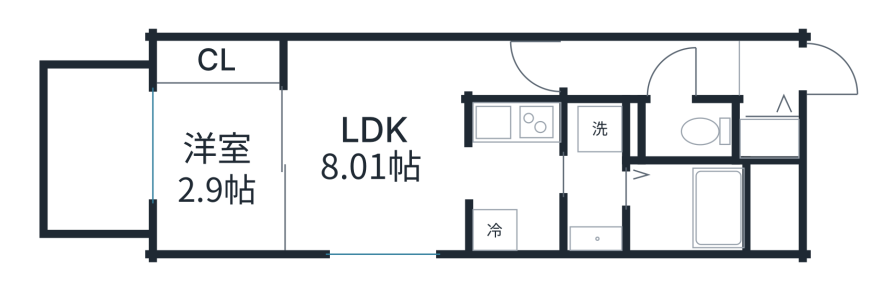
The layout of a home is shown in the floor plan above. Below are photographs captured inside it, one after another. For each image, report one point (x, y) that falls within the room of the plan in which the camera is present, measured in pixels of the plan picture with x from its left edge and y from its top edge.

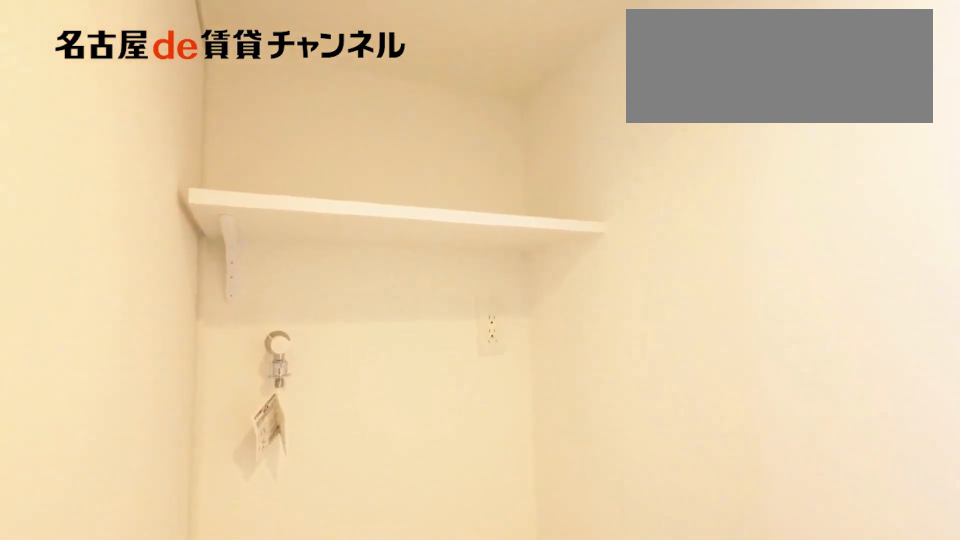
(593, 131)
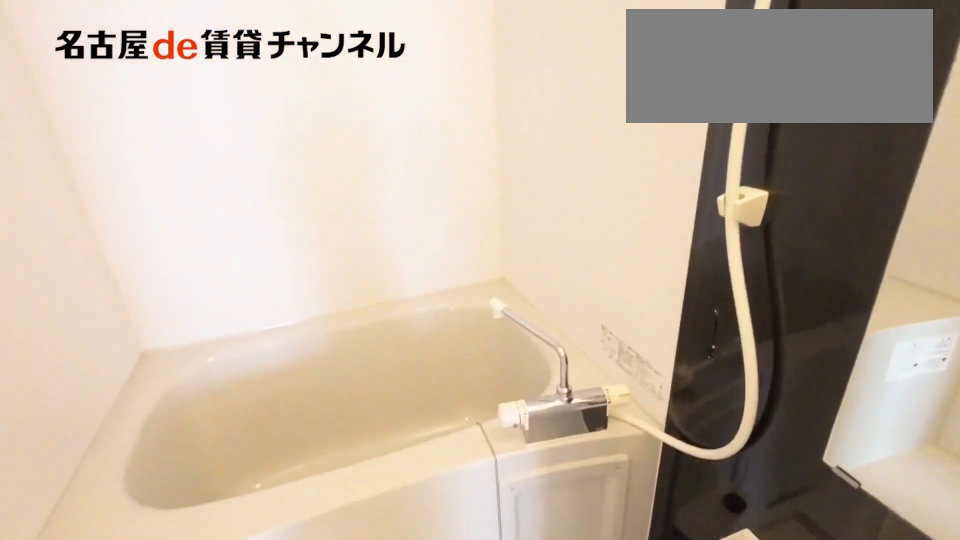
(688, 213)
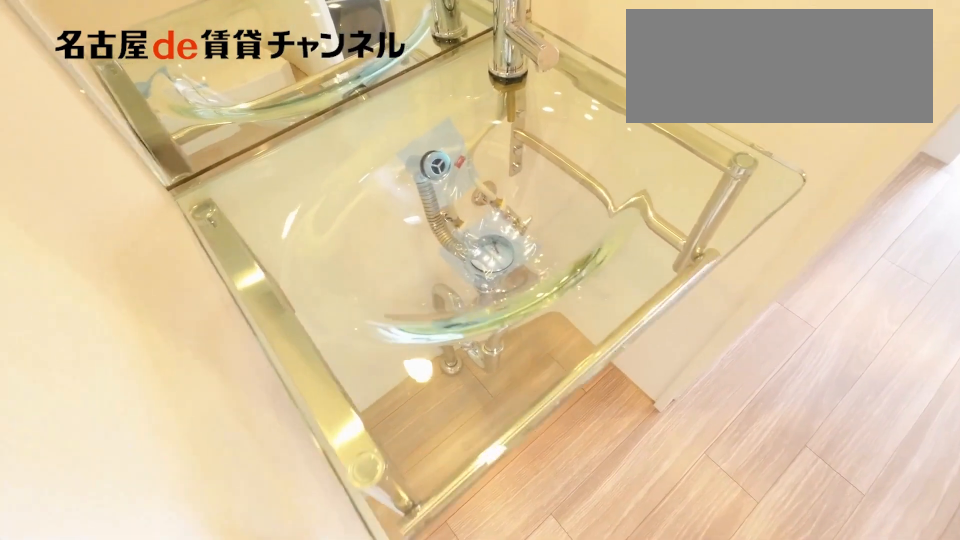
(596, 231)
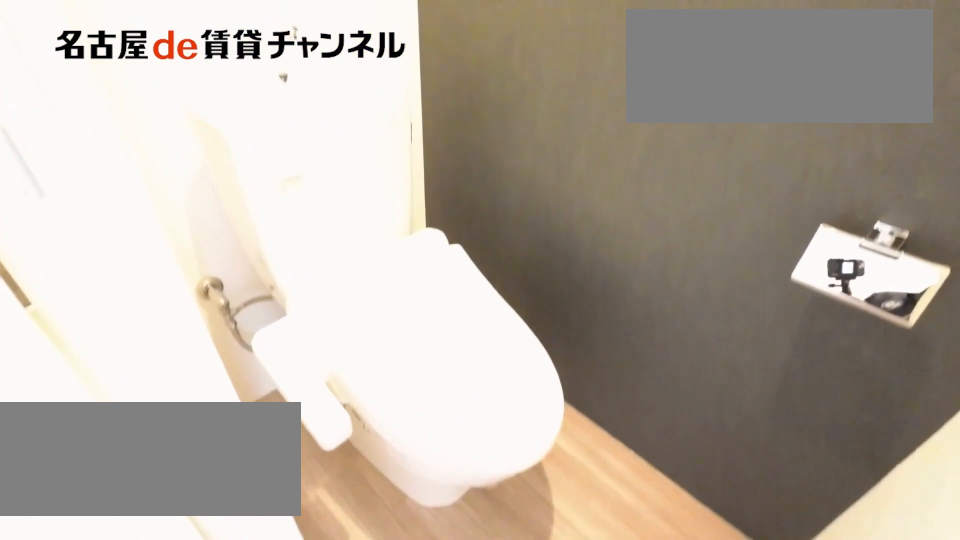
(683, 135)
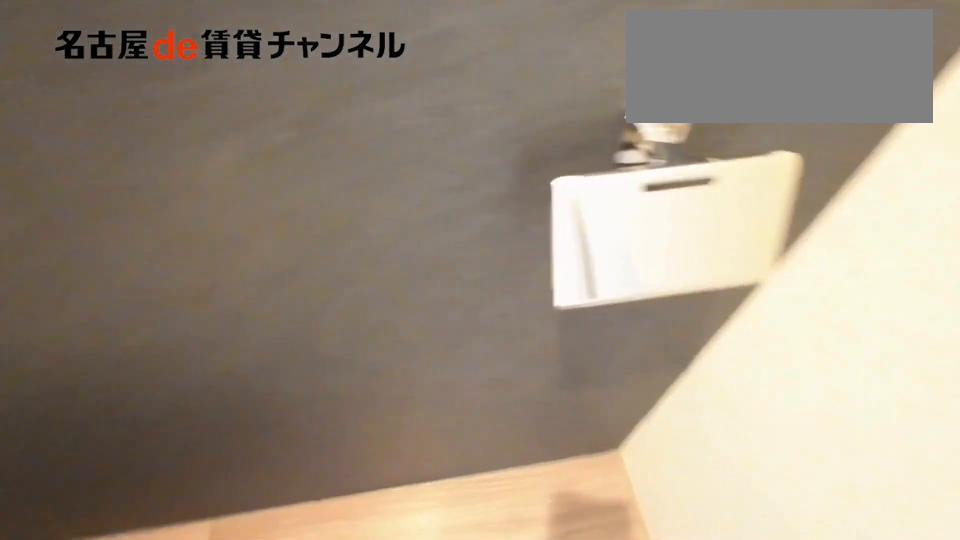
(683, 135)
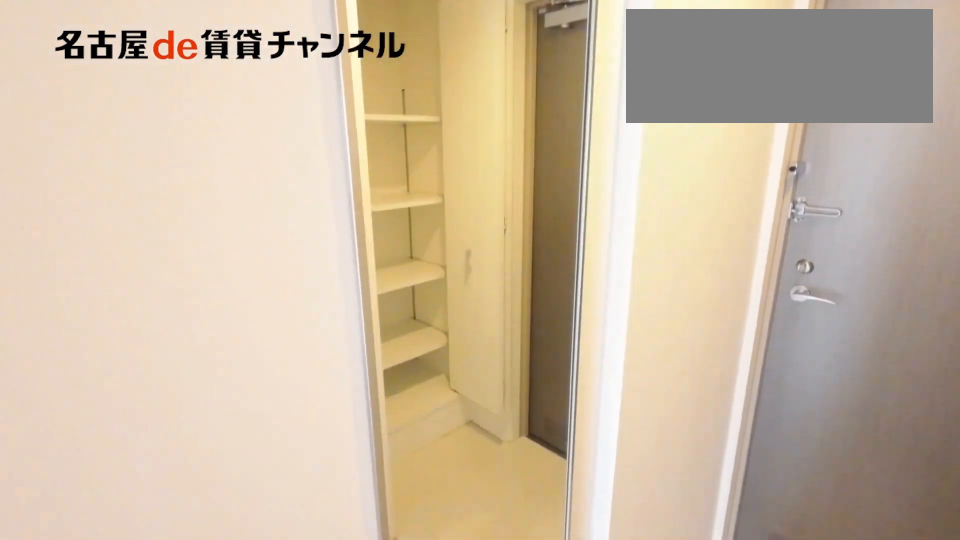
(772, 98)
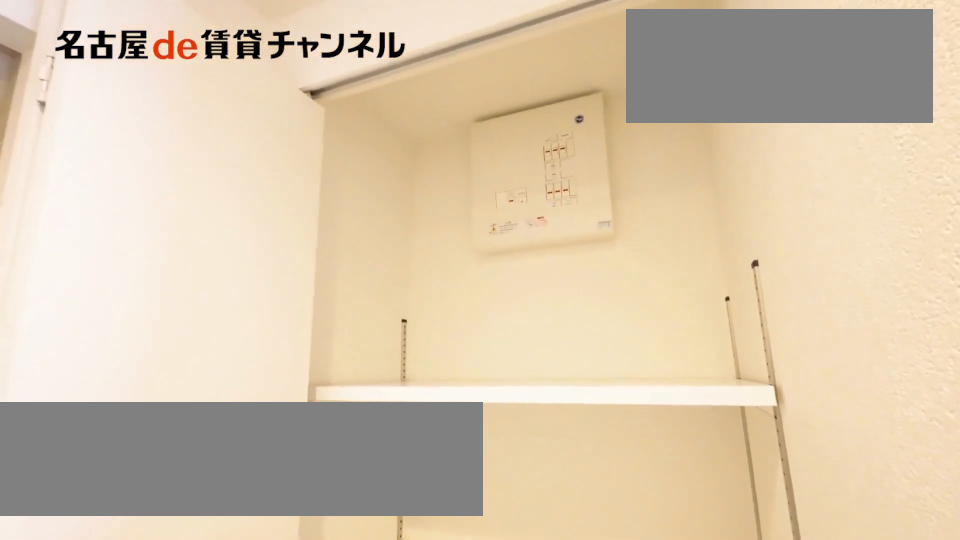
(772, 98)
